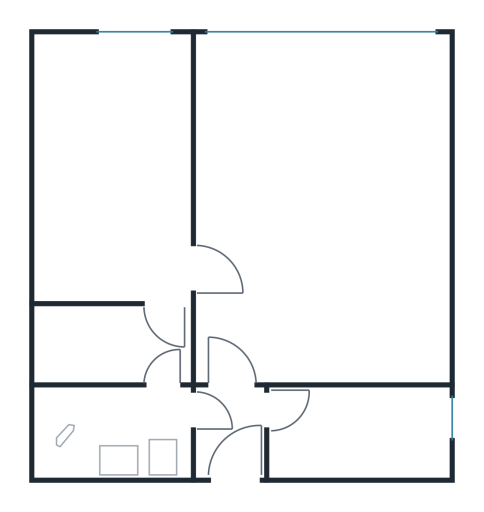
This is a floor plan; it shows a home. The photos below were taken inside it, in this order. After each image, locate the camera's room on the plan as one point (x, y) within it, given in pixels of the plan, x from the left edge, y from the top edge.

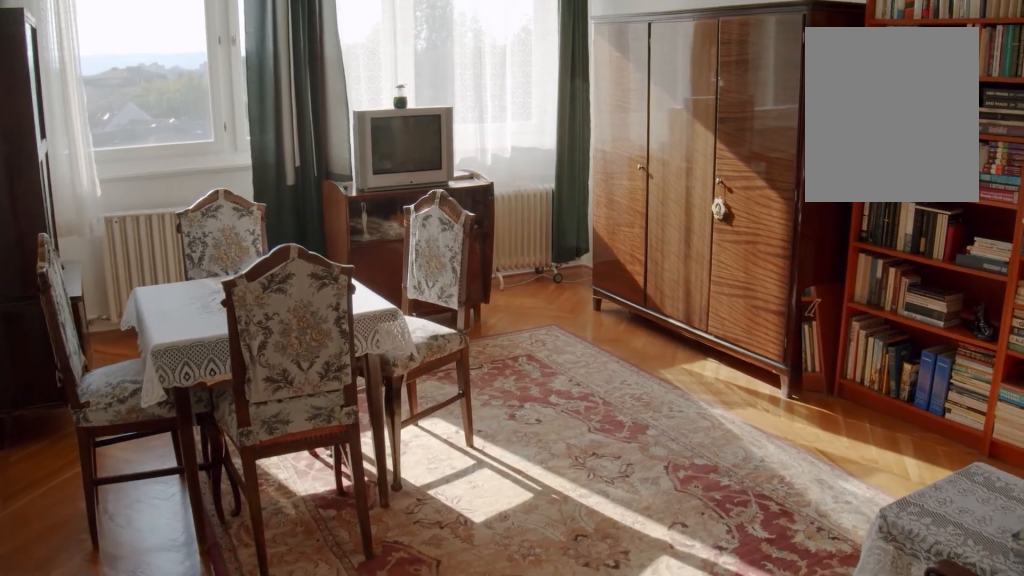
(306, 218)
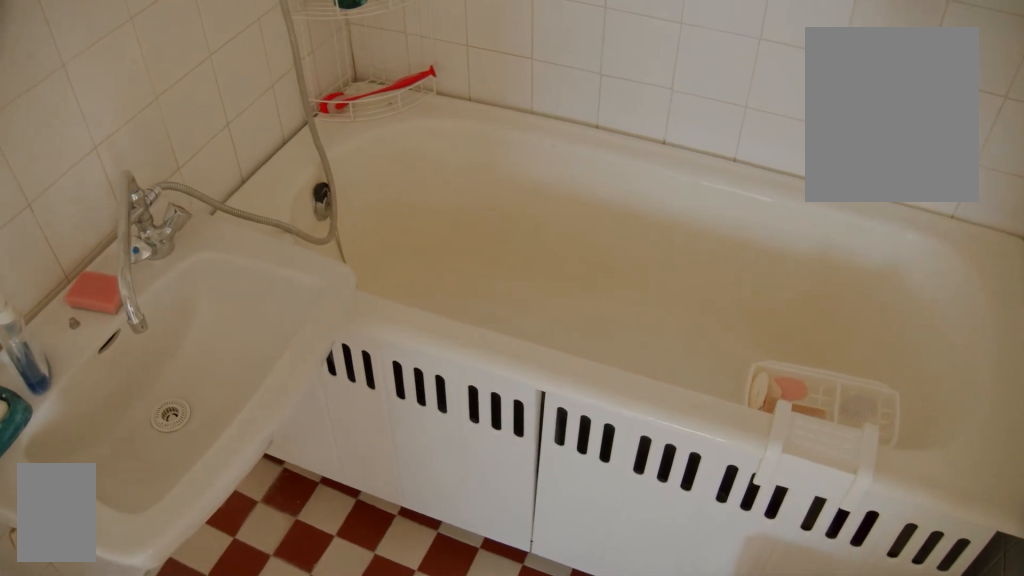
(107, 430)
